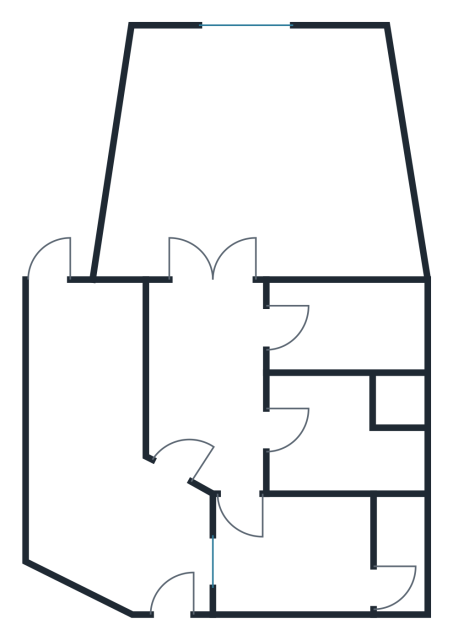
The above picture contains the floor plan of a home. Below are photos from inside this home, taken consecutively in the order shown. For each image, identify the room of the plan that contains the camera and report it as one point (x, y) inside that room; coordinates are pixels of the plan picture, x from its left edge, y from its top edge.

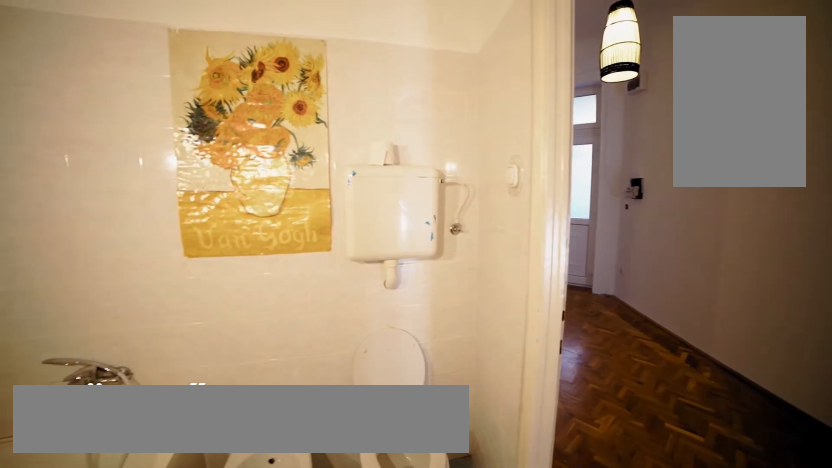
(332, 309)
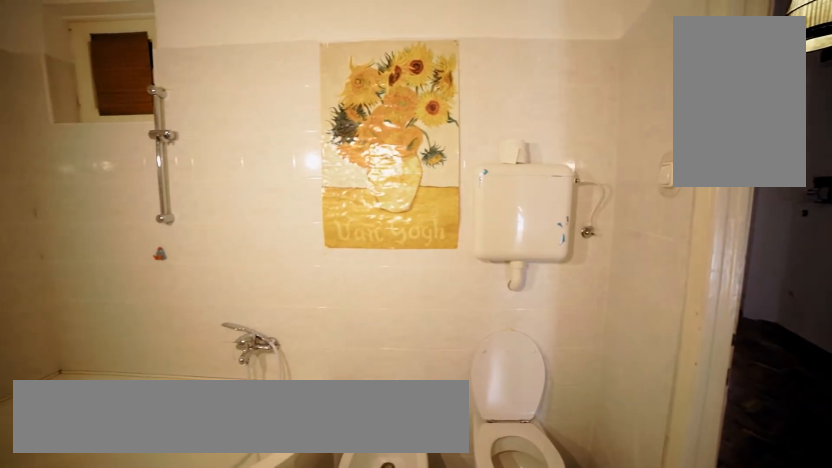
(333, 309)
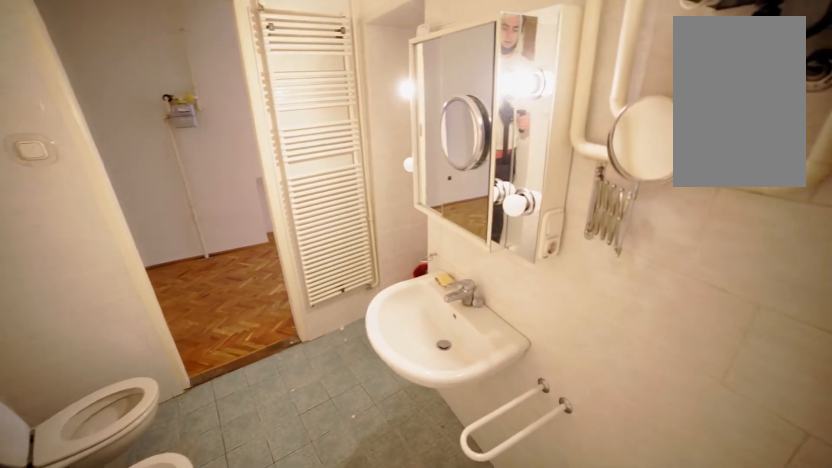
(399, 330)
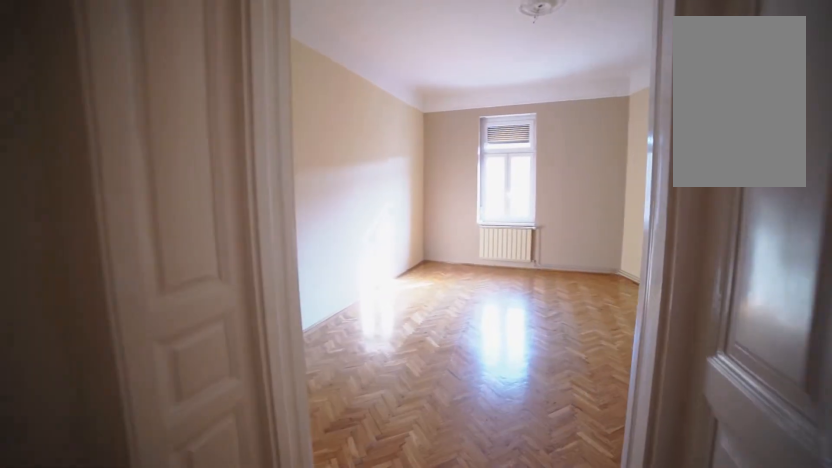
(217, 302)
